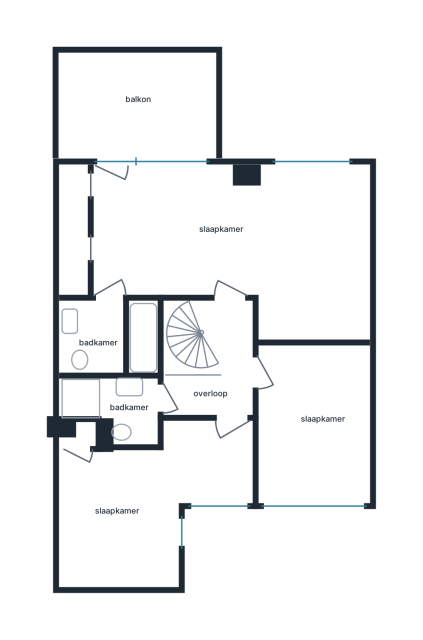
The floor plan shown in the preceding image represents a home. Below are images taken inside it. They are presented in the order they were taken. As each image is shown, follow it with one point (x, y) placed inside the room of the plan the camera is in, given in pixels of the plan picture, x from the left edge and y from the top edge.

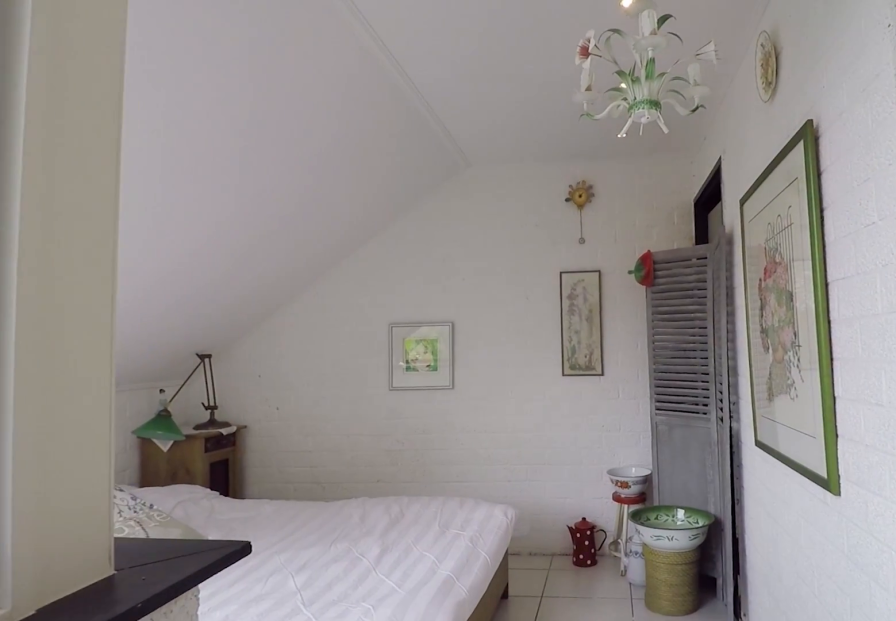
(151, 488)
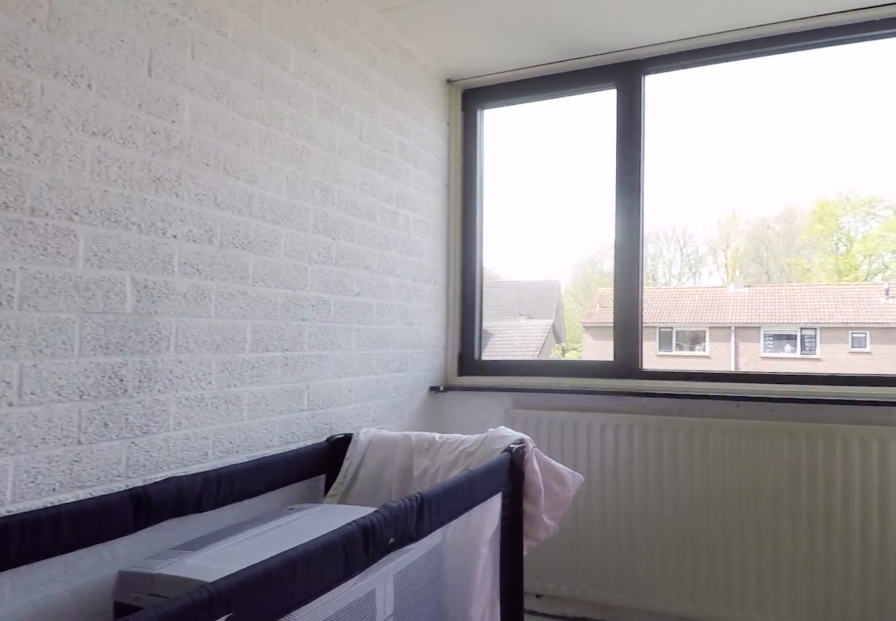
(312, 423)
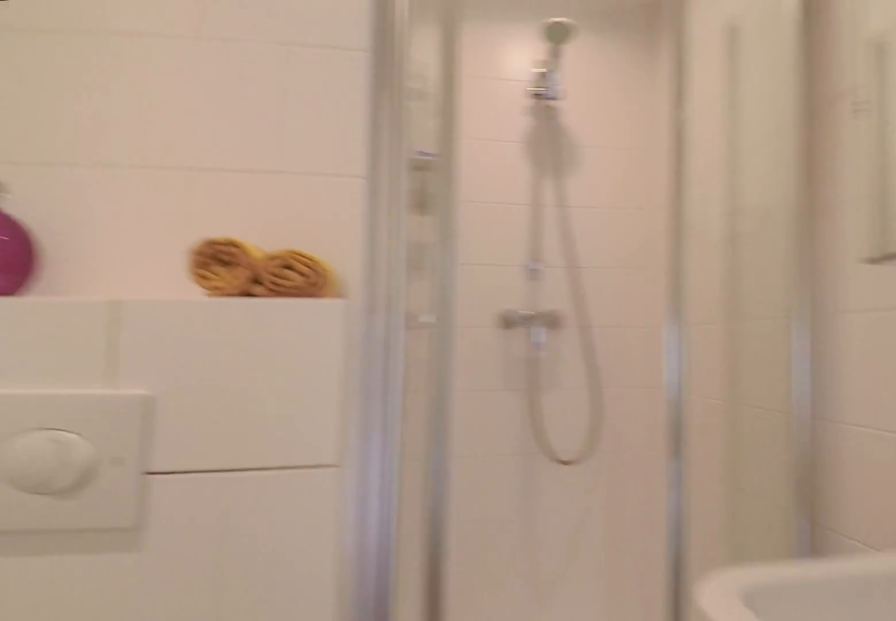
(115, 407)
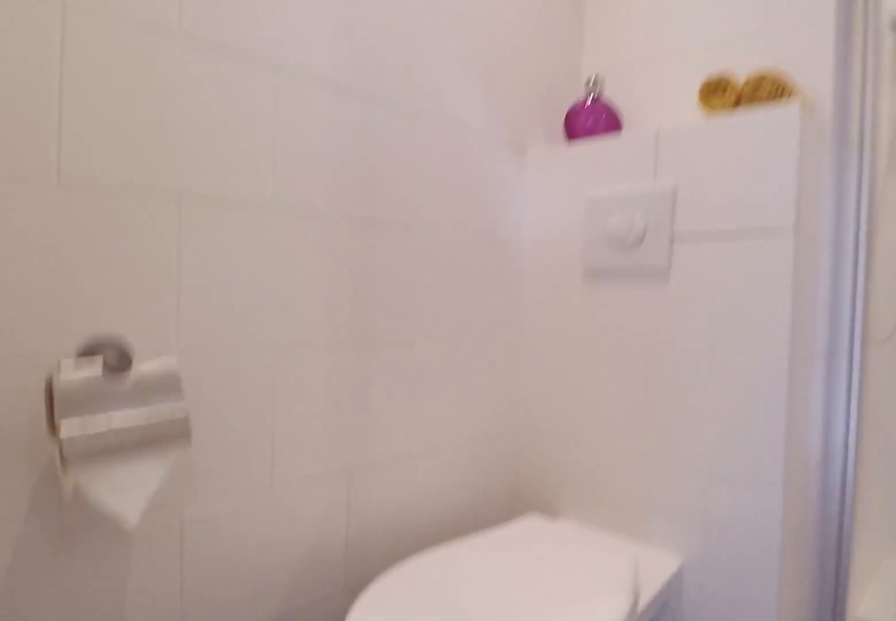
(115, 407)
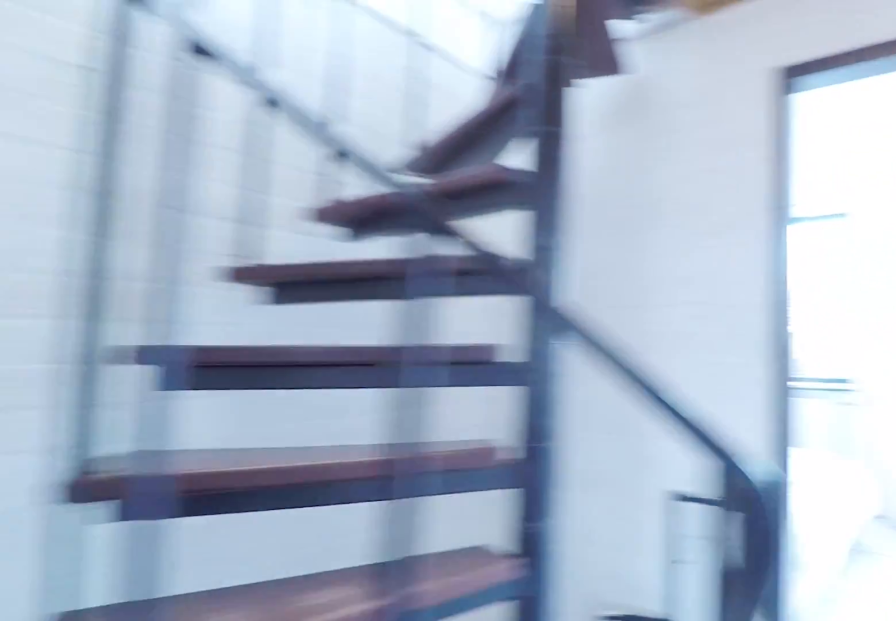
(216, 365)
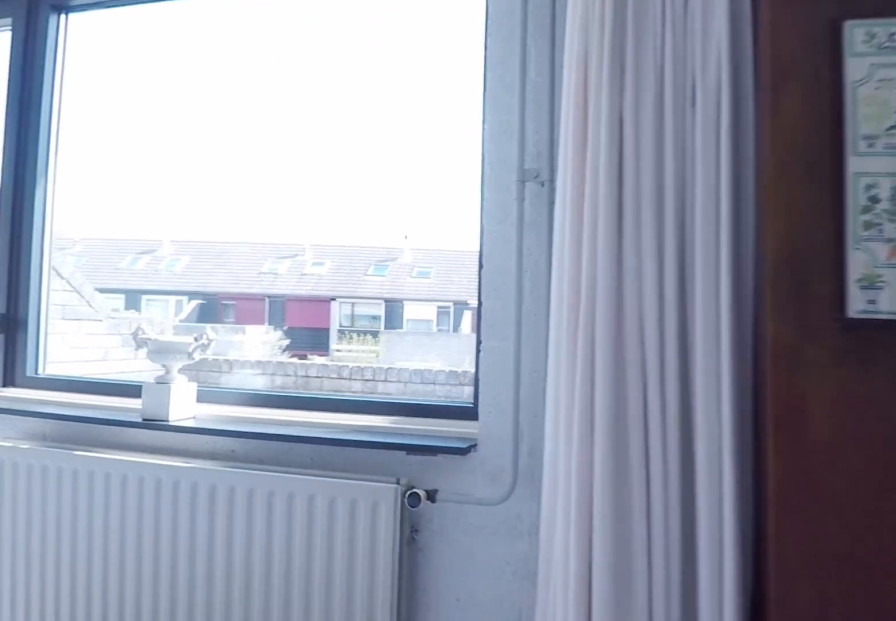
(240, 247)
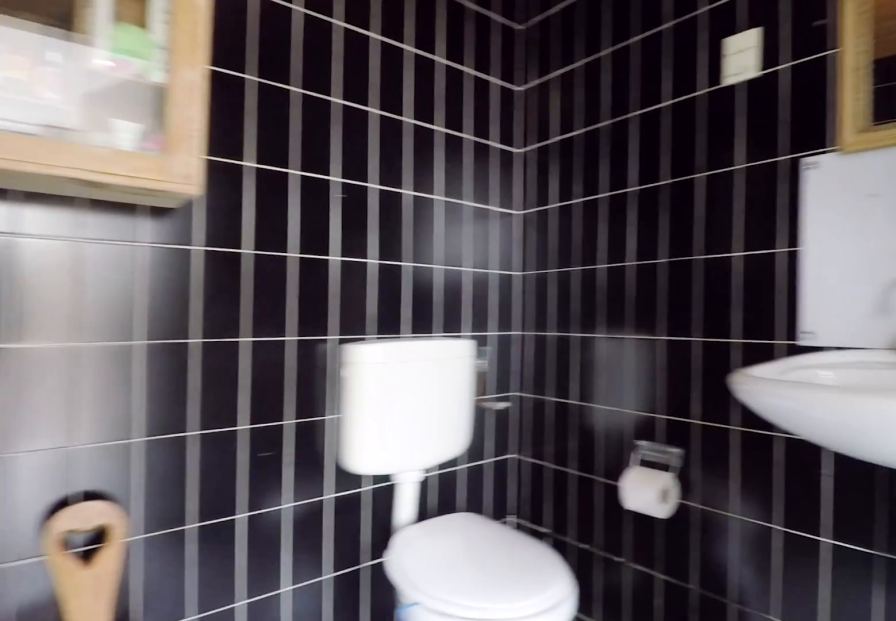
(110, 337)
